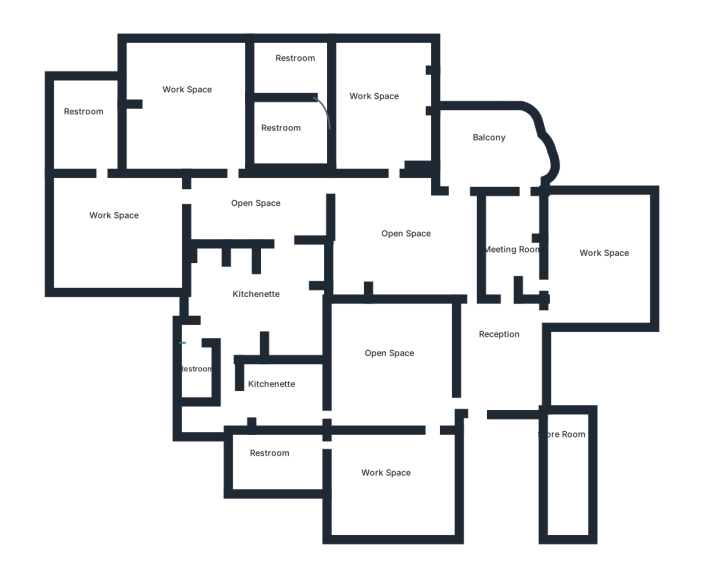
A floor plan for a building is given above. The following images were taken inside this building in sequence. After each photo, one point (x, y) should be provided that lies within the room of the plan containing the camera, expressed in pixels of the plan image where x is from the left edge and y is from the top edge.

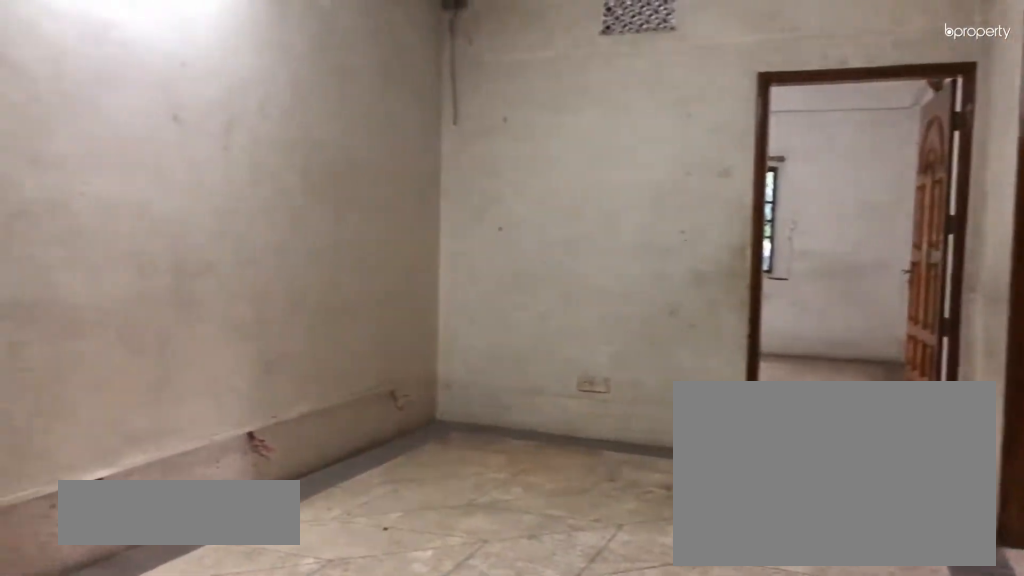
(249, 207)
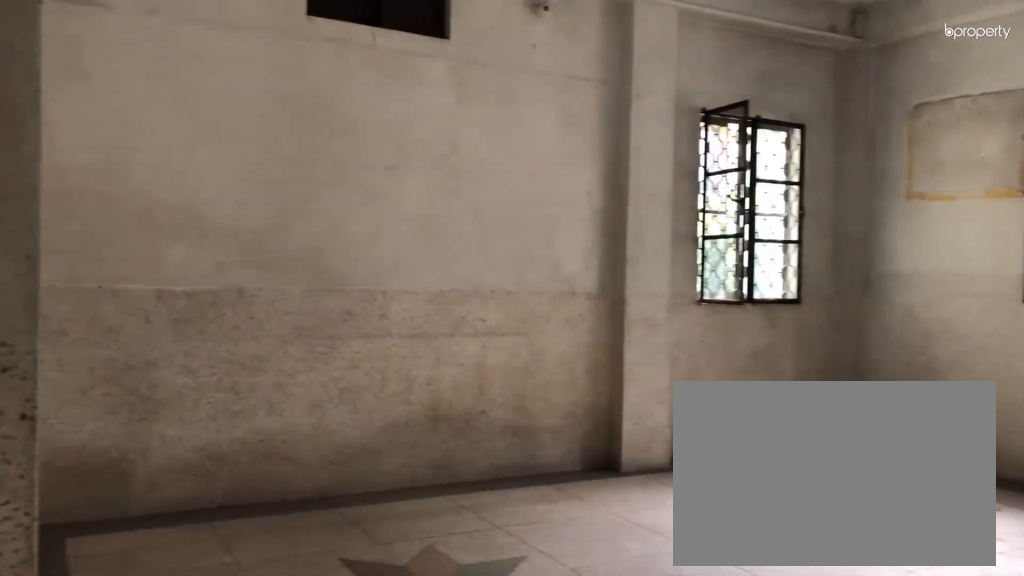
(189, 89)
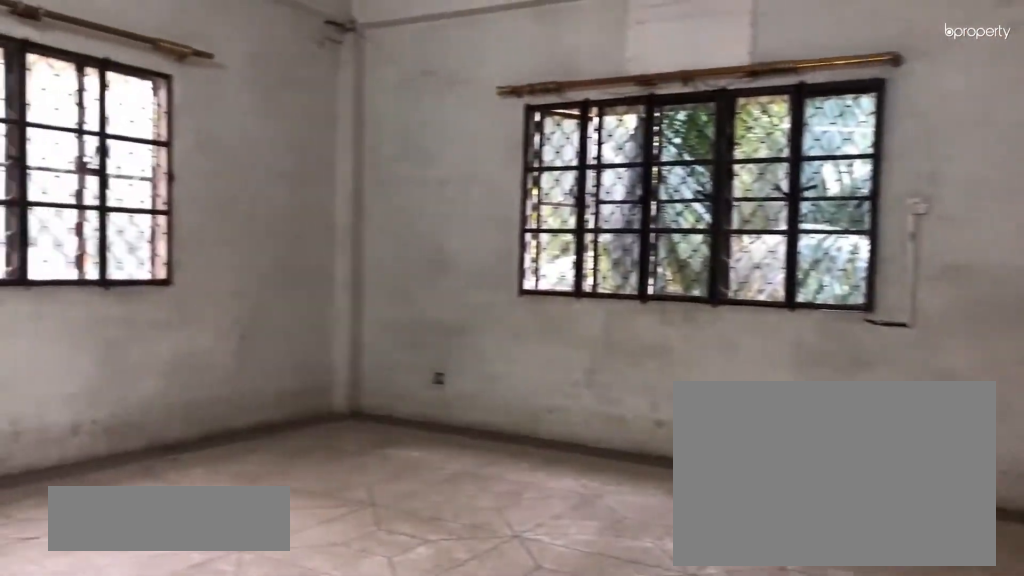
(107, 216)
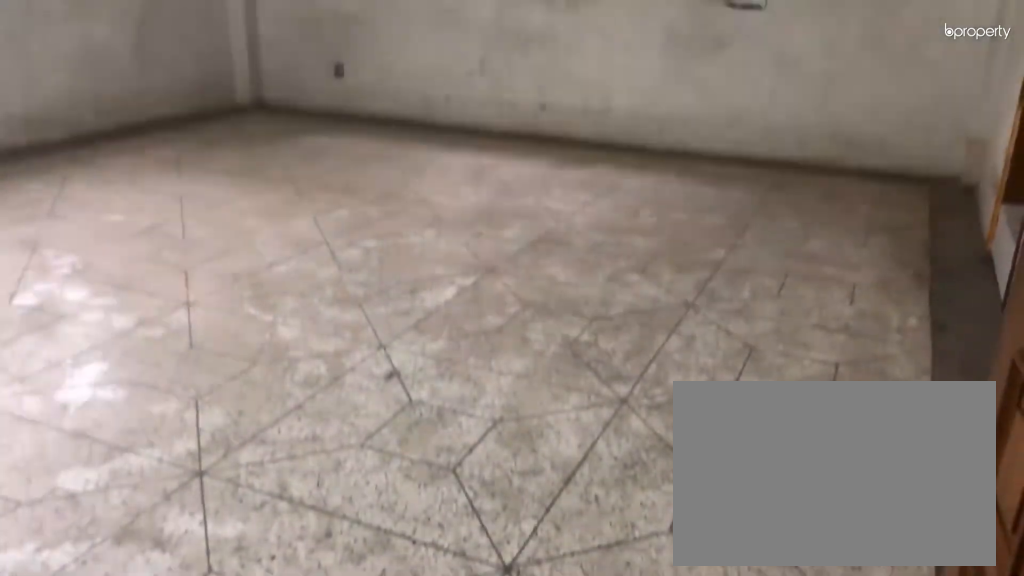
(107, 216)
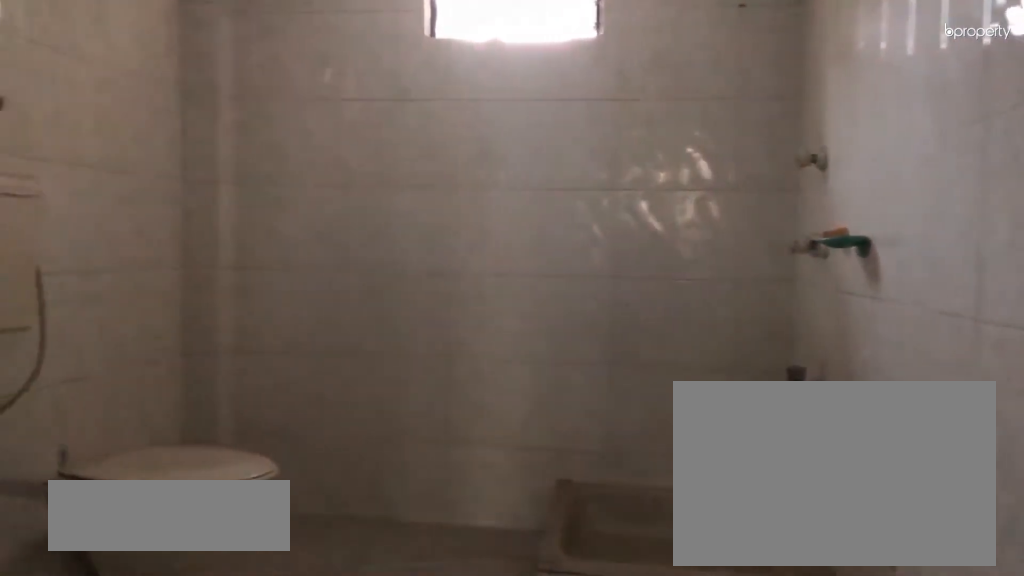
(95, 129)
